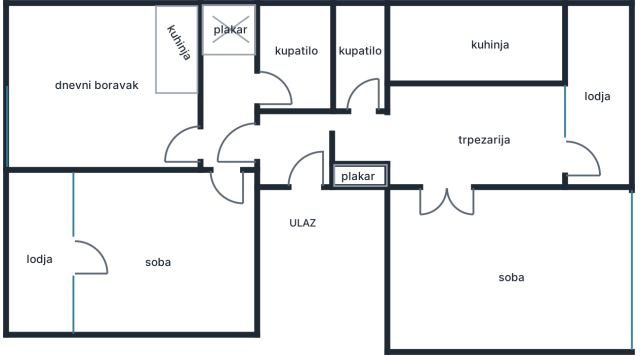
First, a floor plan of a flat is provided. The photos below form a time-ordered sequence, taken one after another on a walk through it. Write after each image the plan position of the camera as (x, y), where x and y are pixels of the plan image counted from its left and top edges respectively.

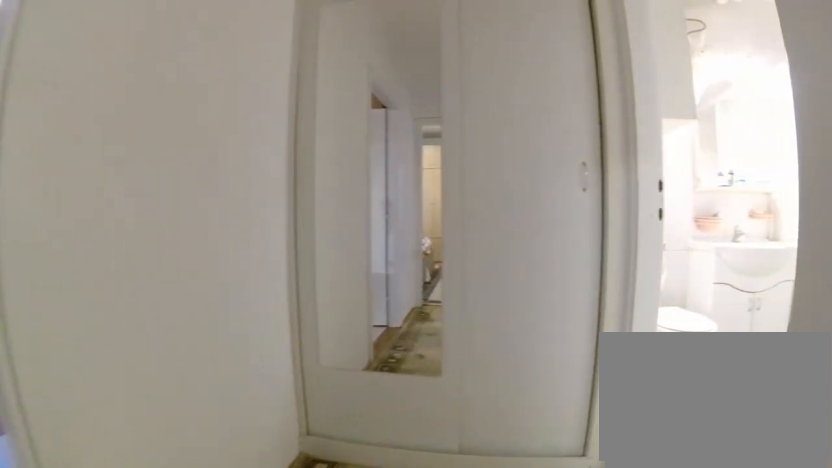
(240, 124)
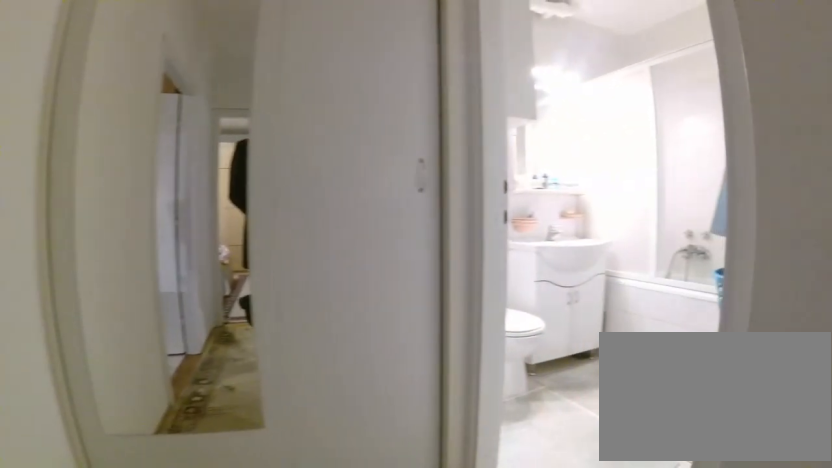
(237, 116)
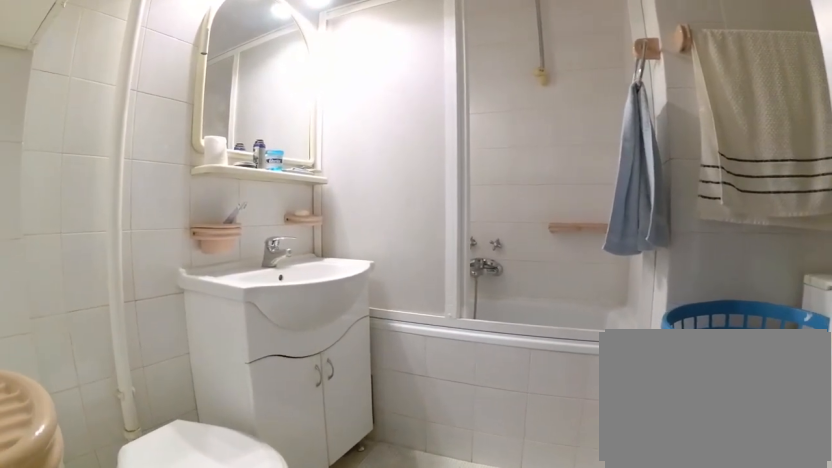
(256, 97)
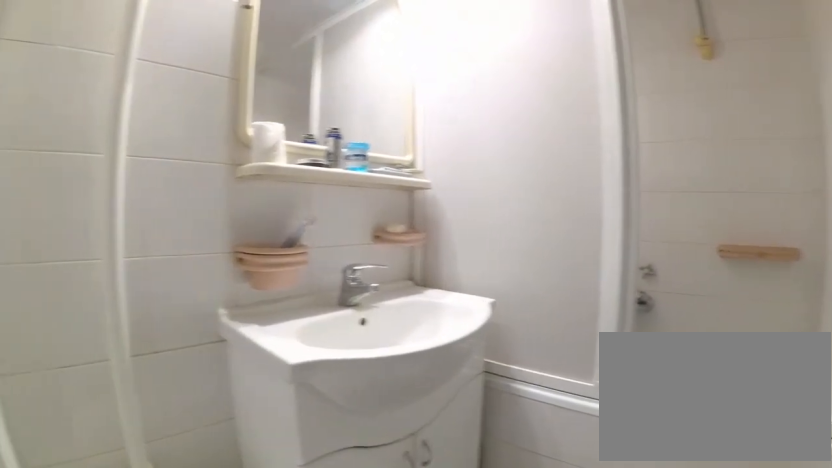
(284, 98)
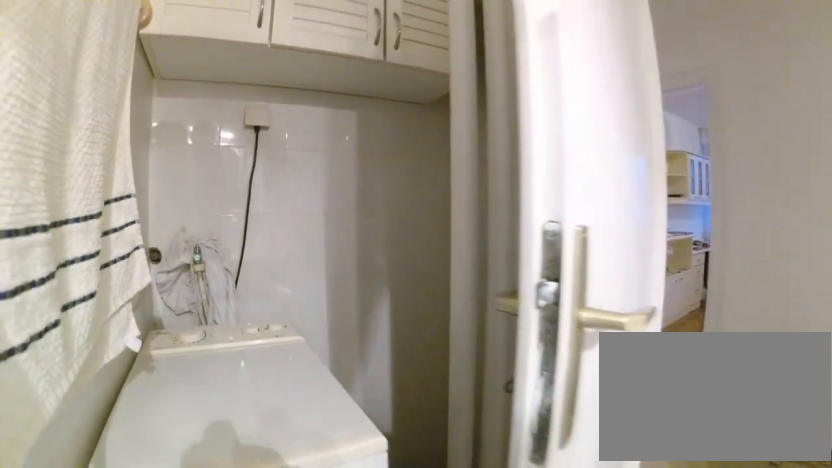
(317, 68)
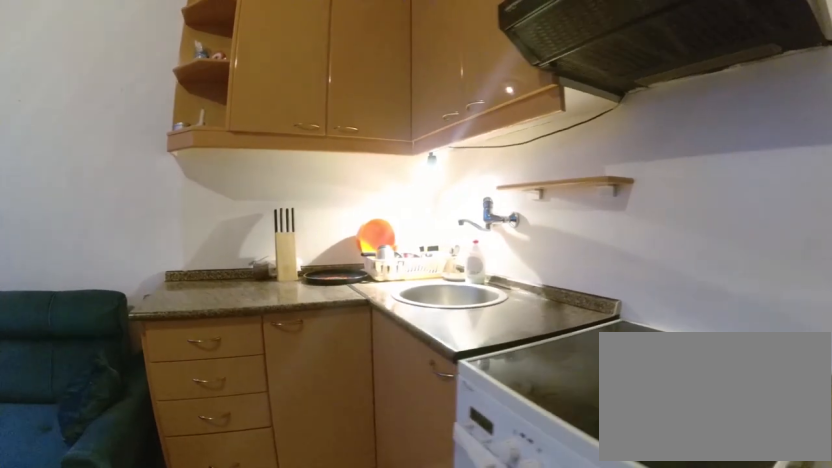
(153, 120)
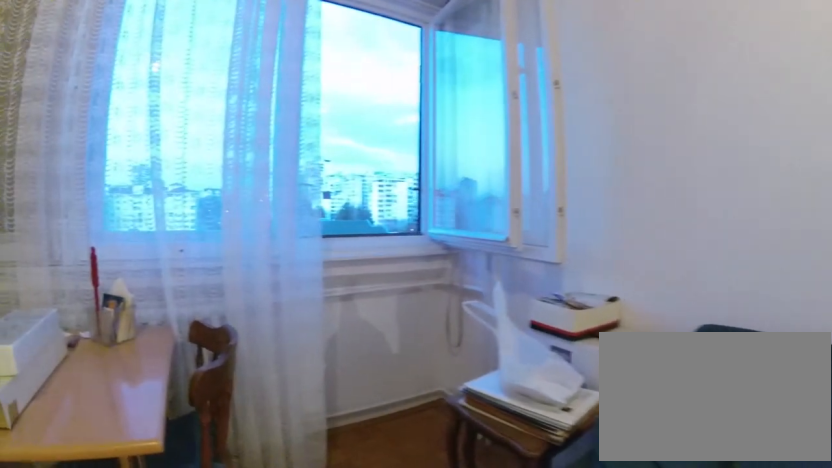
(119, 63)
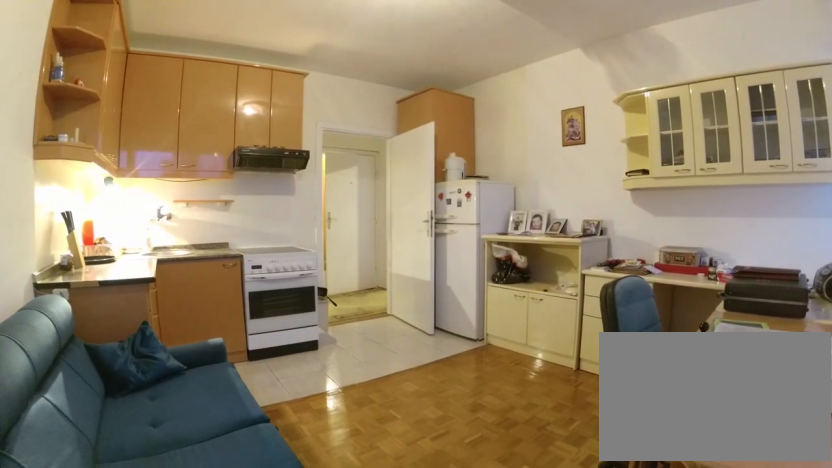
(23, 24)
